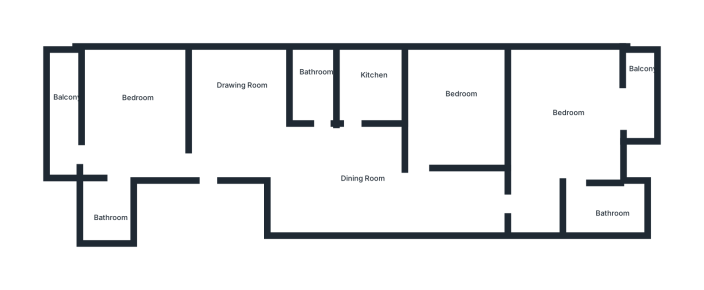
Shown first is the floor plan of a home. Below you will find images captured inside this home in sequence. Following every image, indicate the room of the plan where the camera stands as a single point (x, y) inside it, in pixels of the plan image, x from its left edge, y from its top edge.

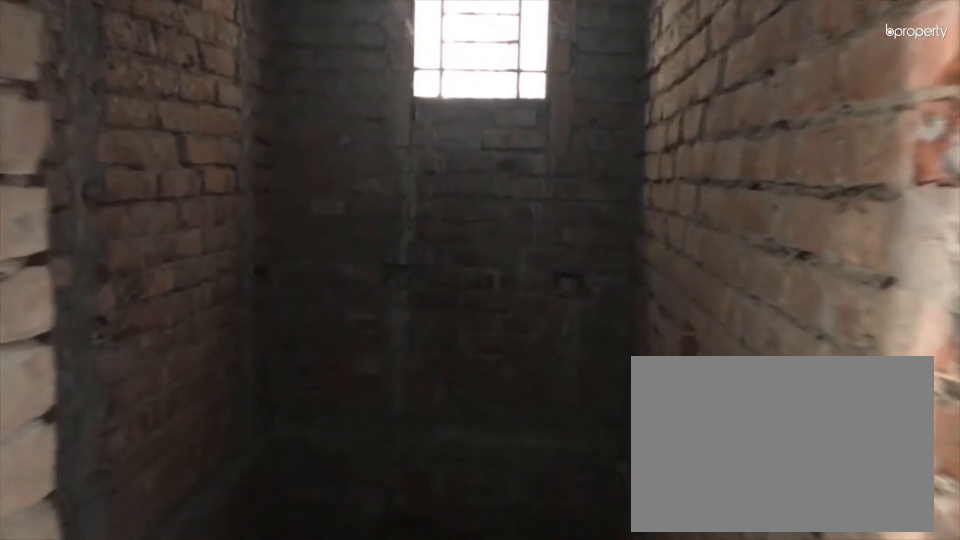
(318, 122)
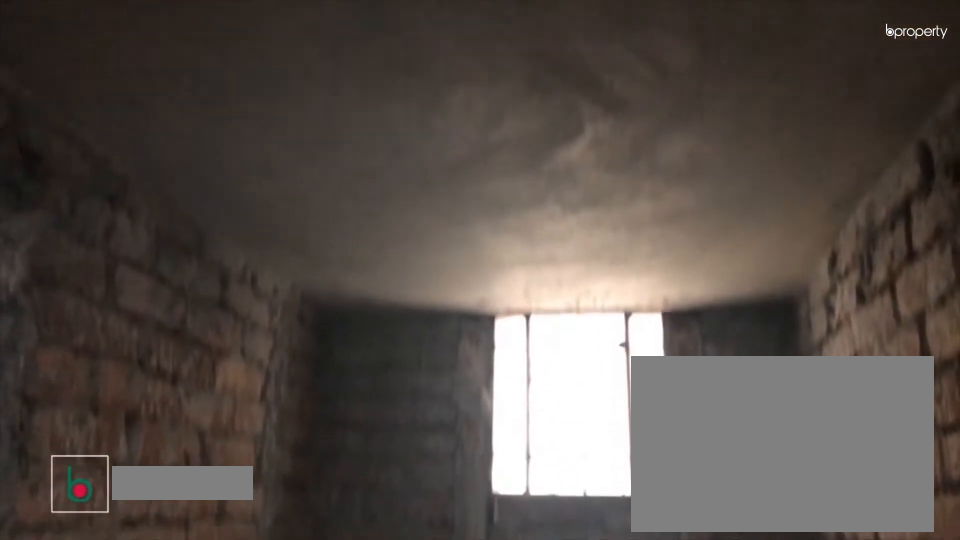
(315, 82)
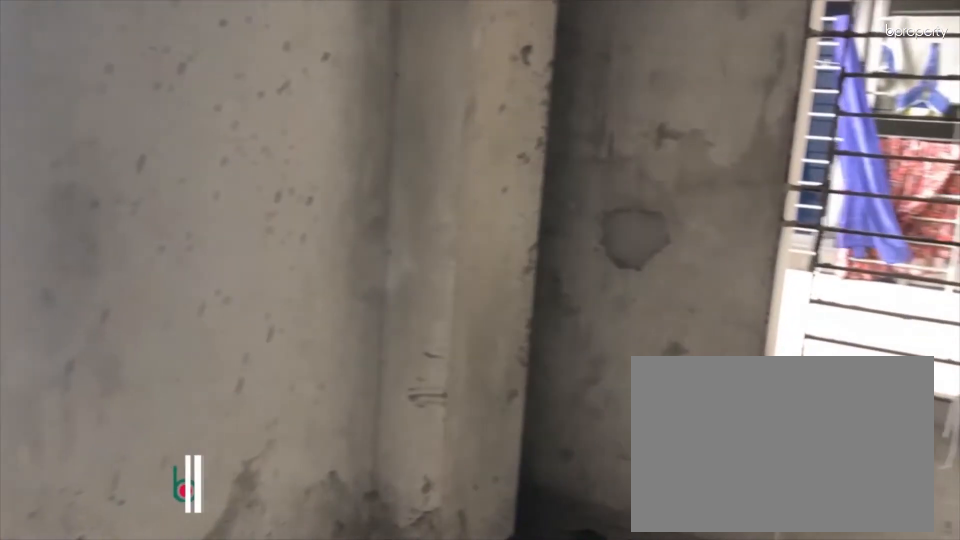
(121, 106)
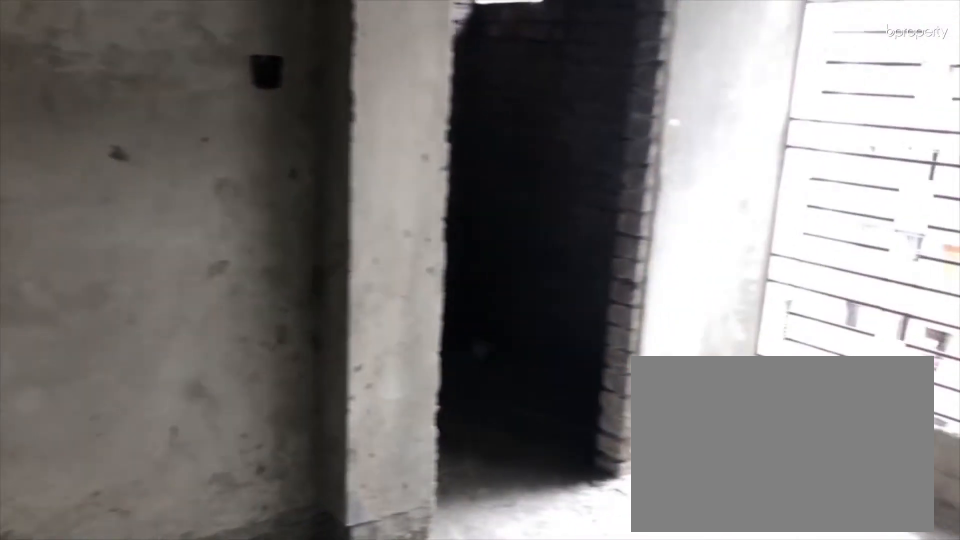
(121, 106)
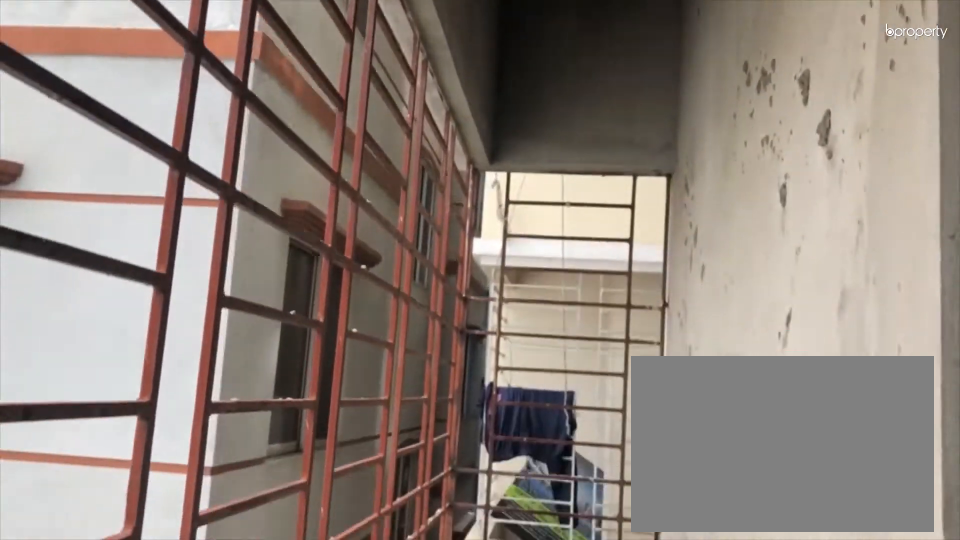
(63, 113)
